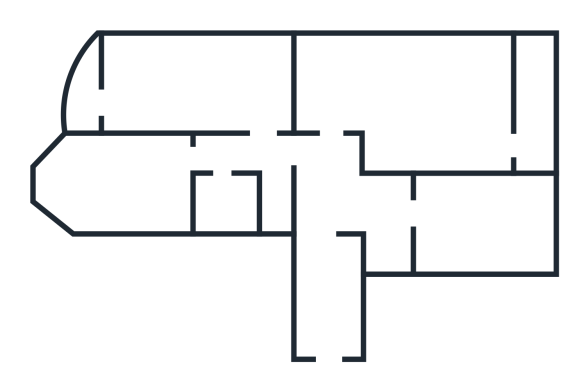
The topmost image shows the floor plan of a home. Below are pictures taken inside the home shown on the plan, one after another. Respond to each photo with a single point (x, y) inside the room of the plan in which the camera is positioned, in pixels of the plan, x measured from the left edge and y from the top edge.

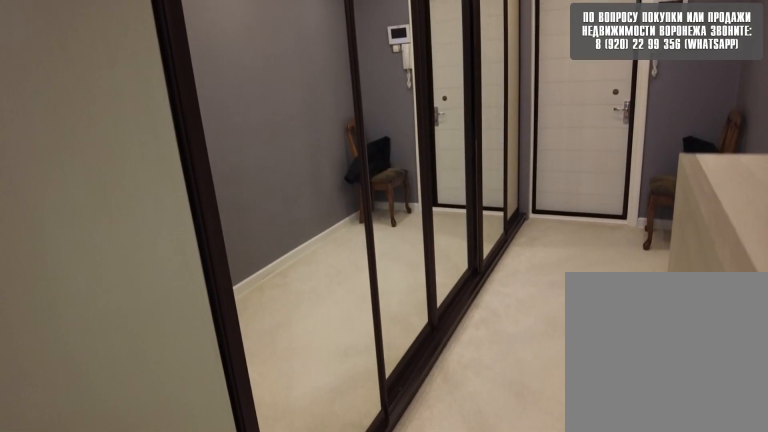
(332, 341)
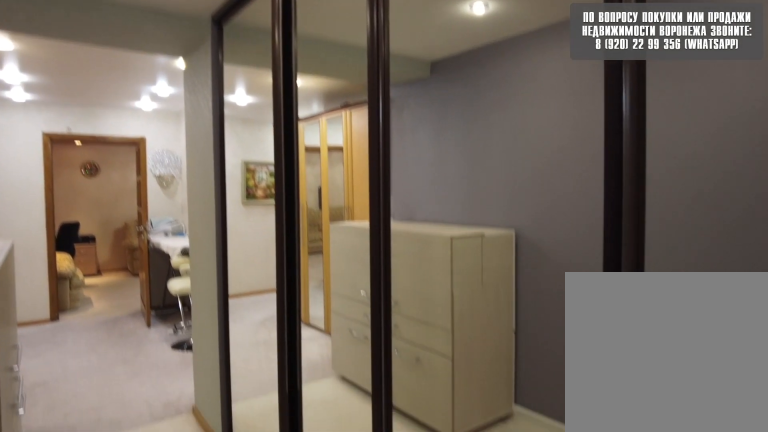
(332, 341)
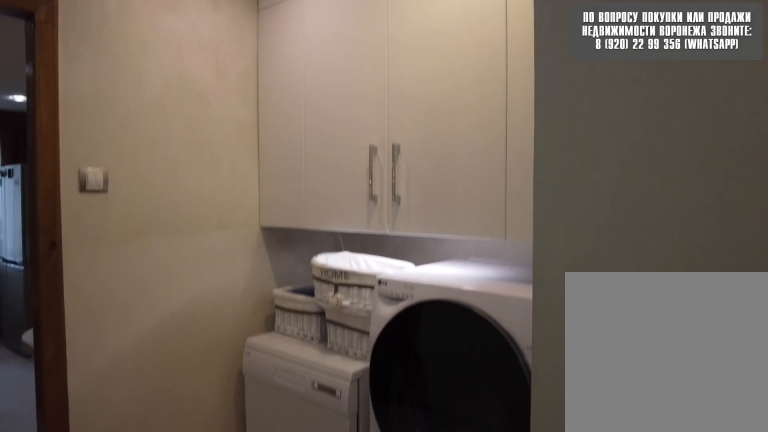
(393, 215)
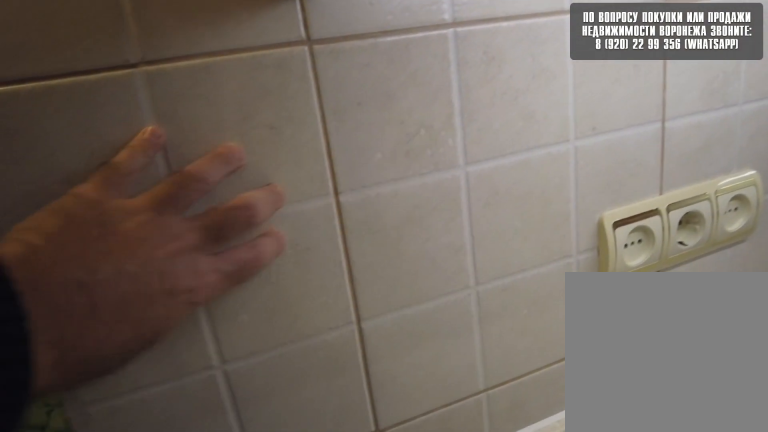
(461, 224)
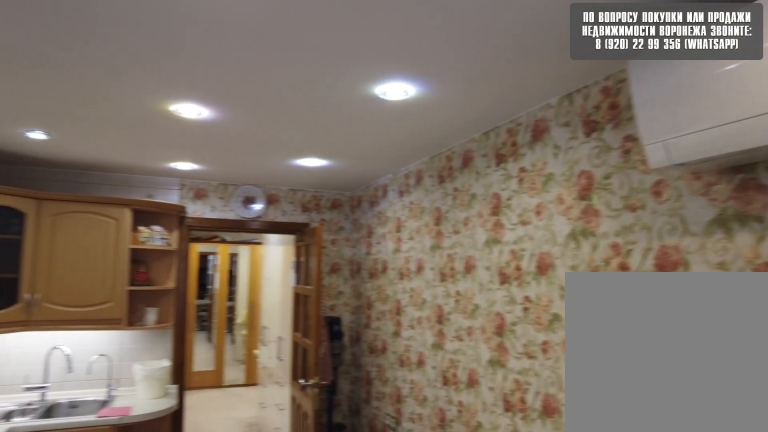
(461, 224)
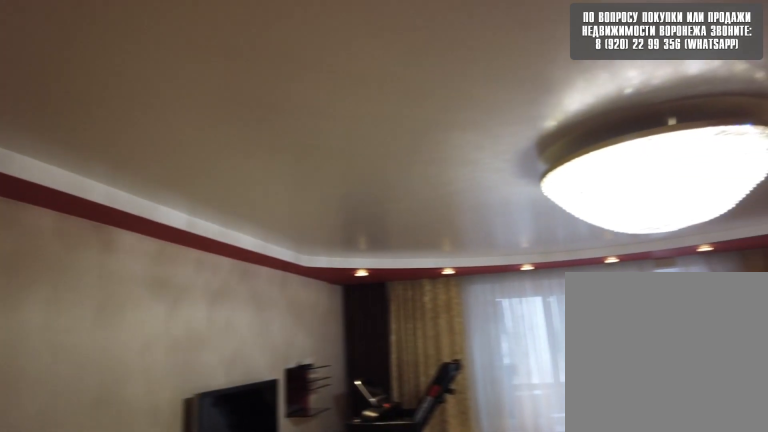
(375, 93)
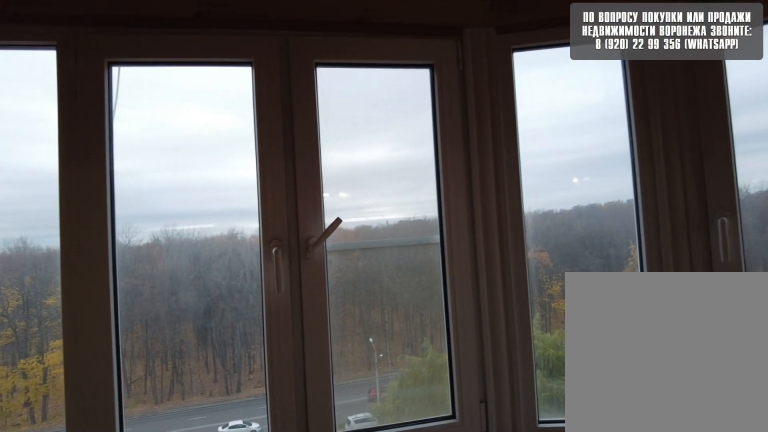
(89, 95)
